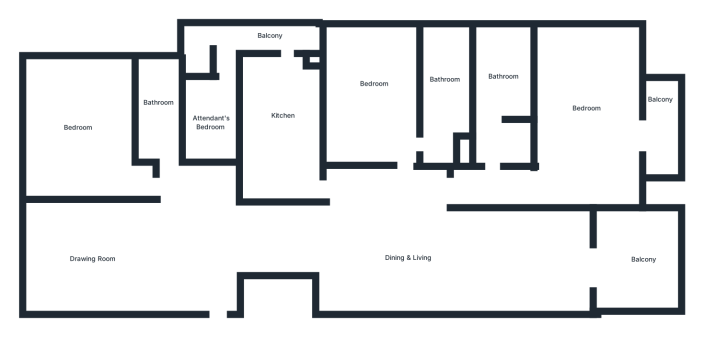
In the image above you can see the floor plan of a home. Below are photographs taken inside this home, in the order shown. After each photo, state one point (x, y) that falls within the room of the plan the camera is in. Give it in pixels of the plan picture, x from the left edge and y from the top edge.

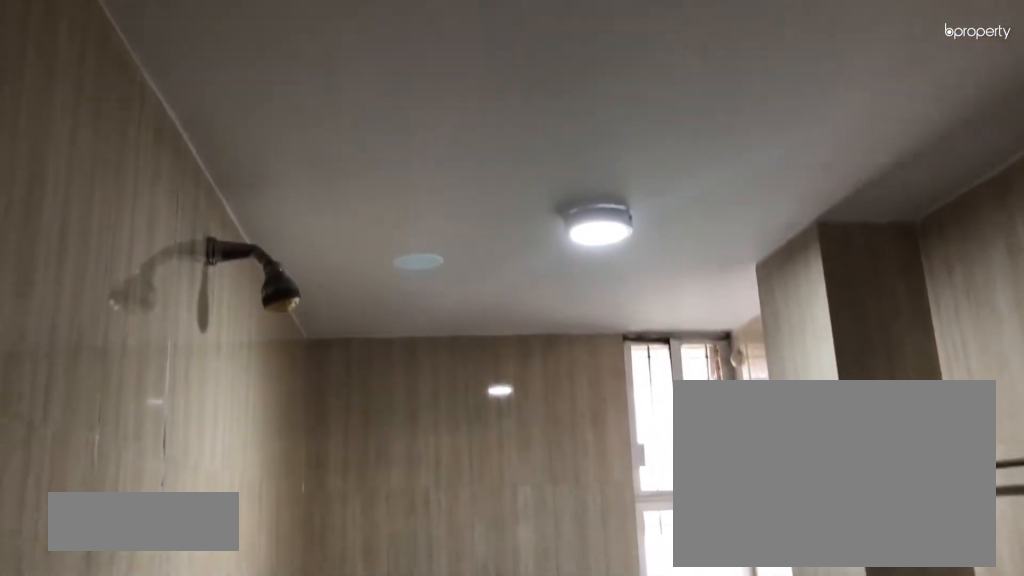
(447, 69)
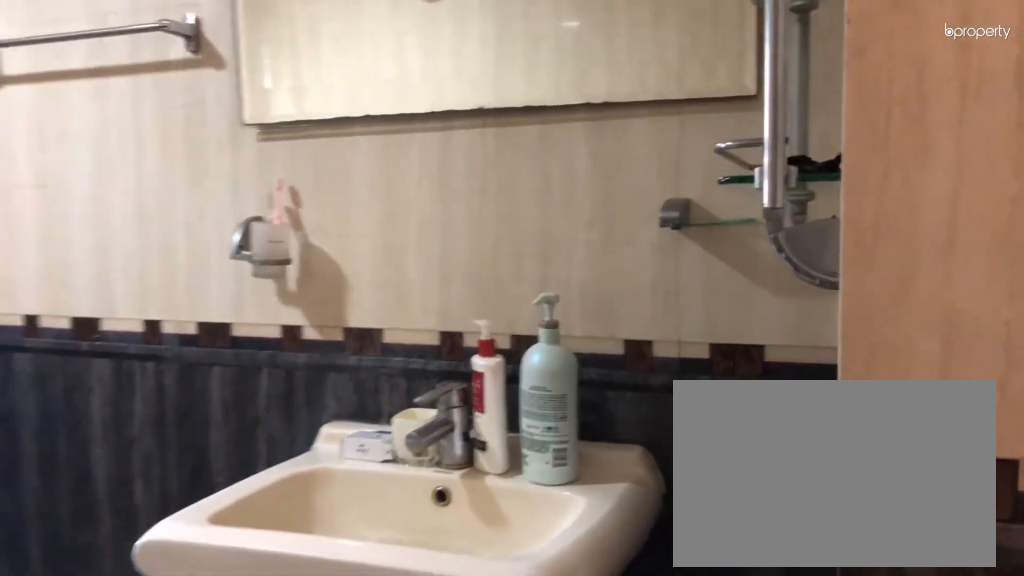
(447, 69)
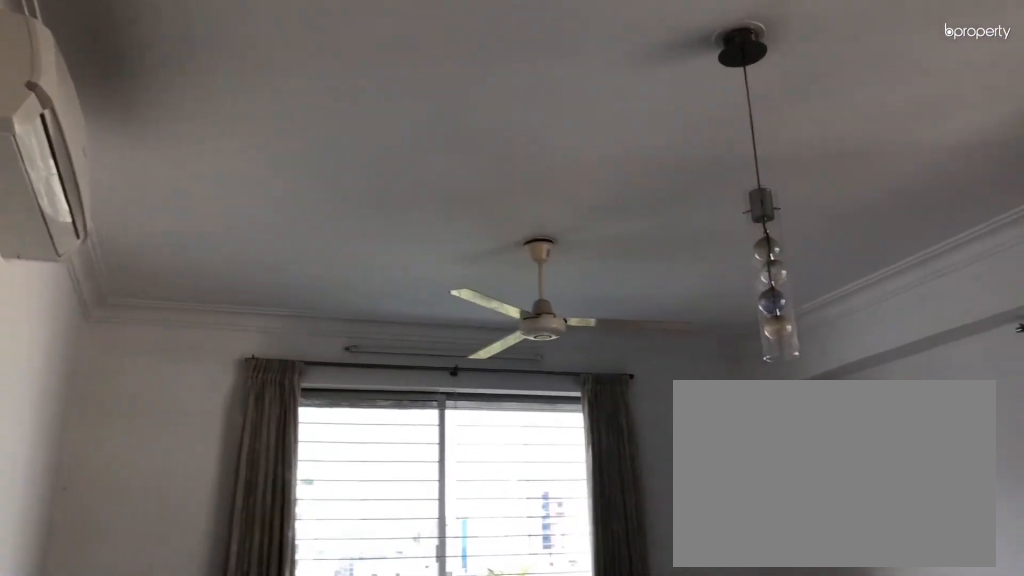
(588, 100)
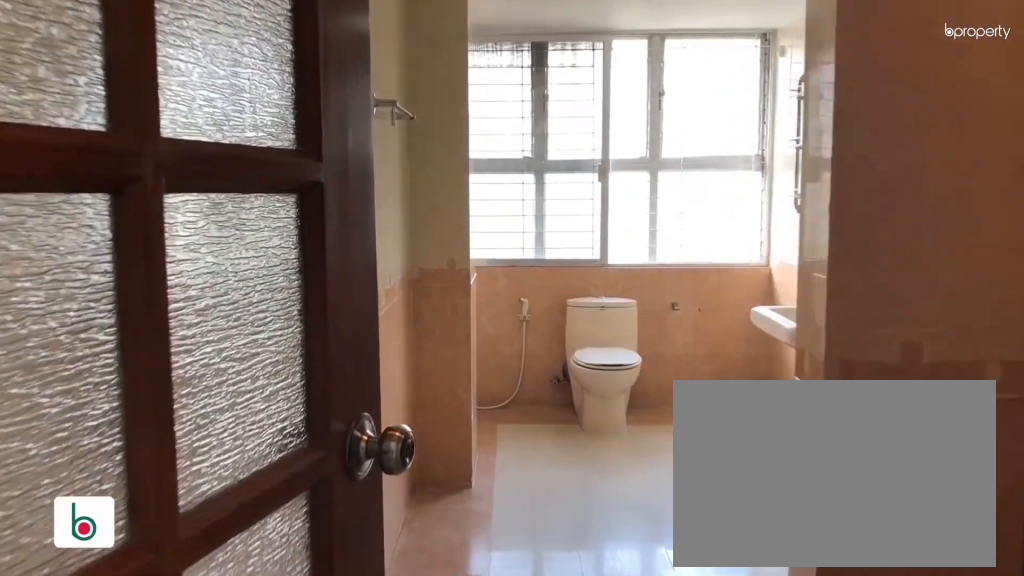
(490, 160)
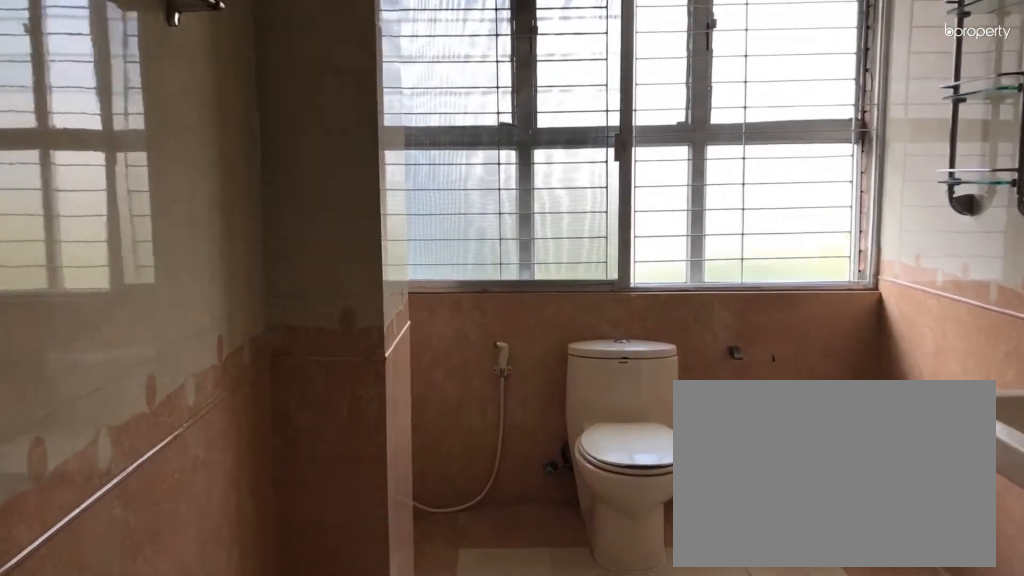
(503, 73)
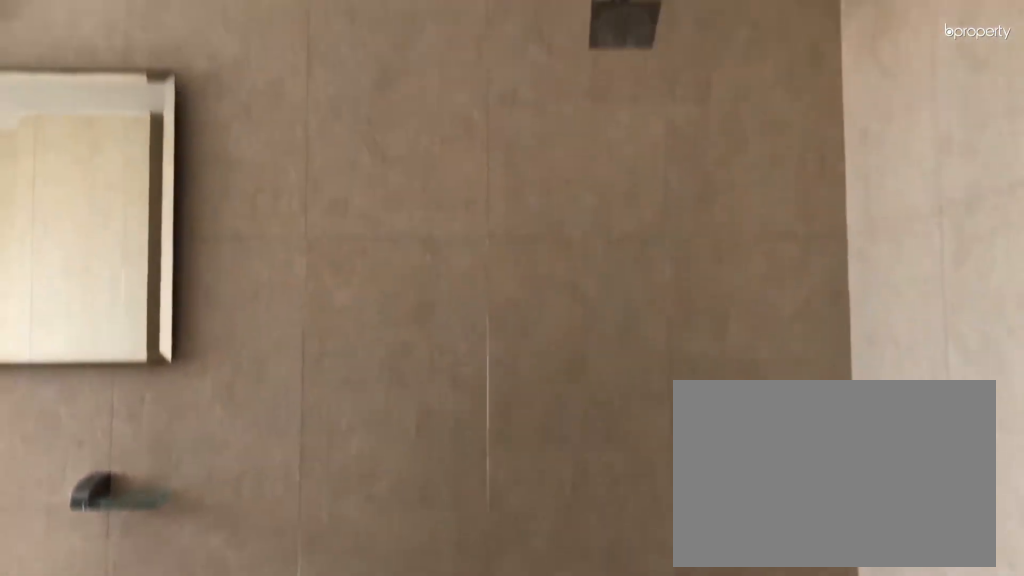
(503, 73)
